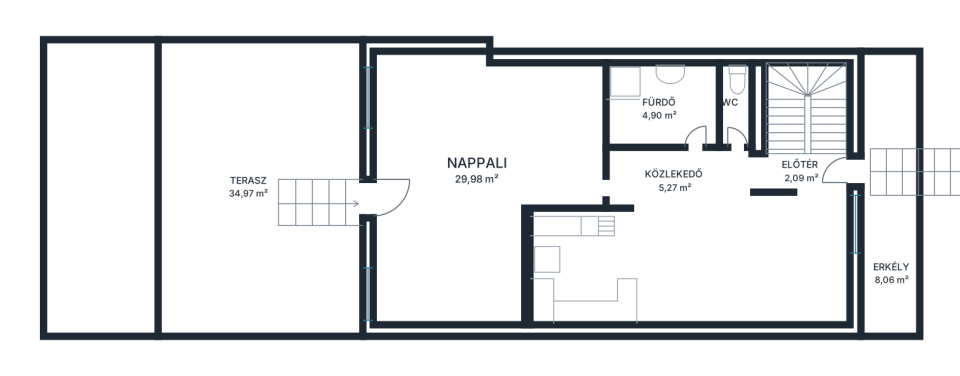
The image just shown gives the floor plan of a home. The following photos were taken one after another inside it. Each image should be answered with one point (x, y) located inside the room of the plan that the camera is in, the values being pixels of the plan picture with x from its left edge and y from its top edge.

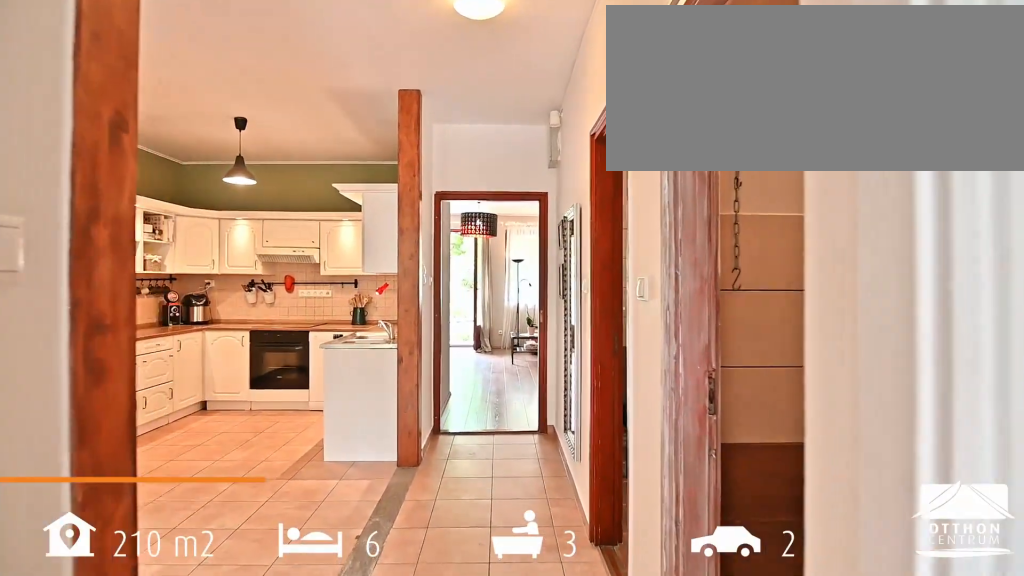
(803, 169)
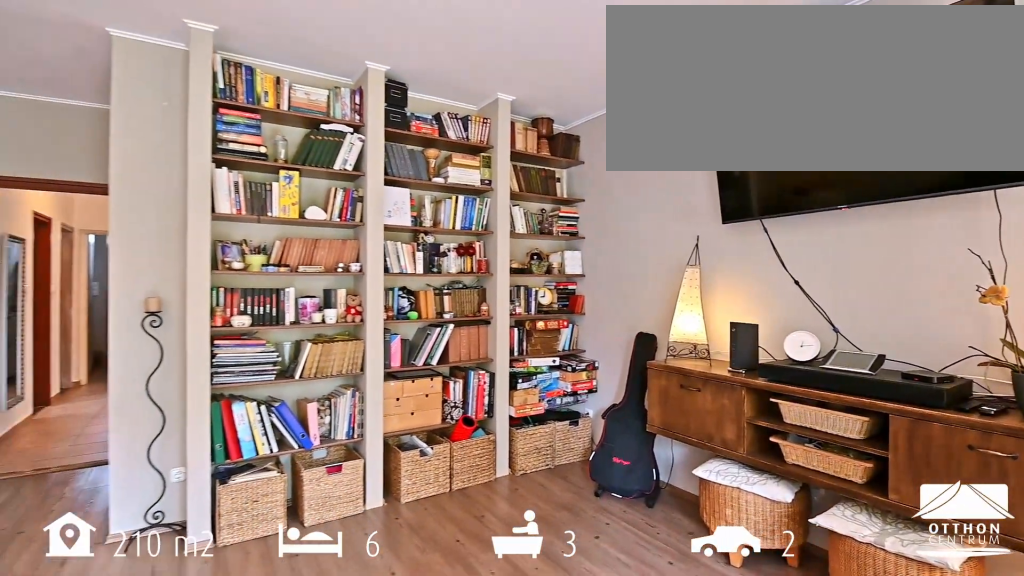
(478, 169)
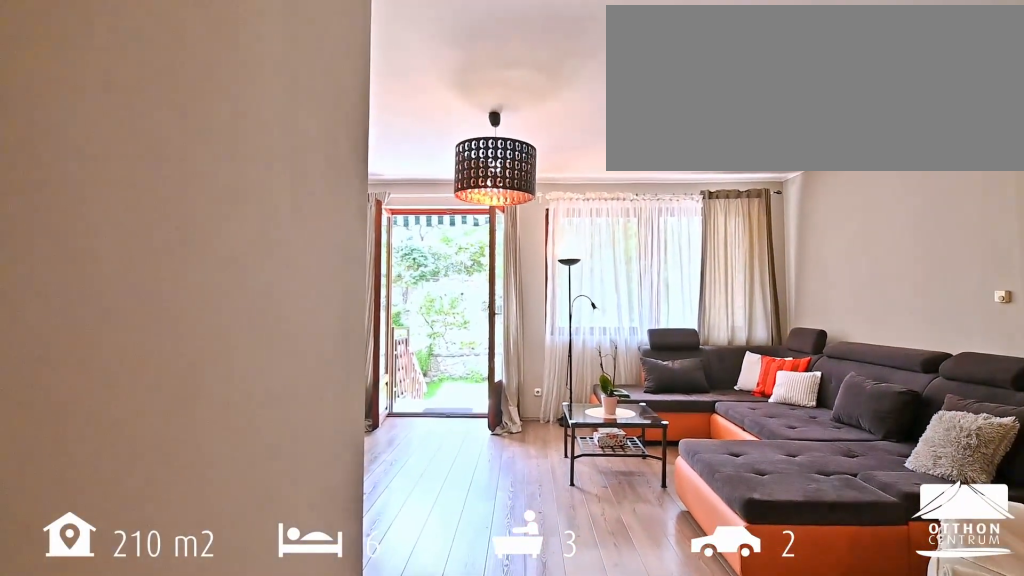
(475, 162)
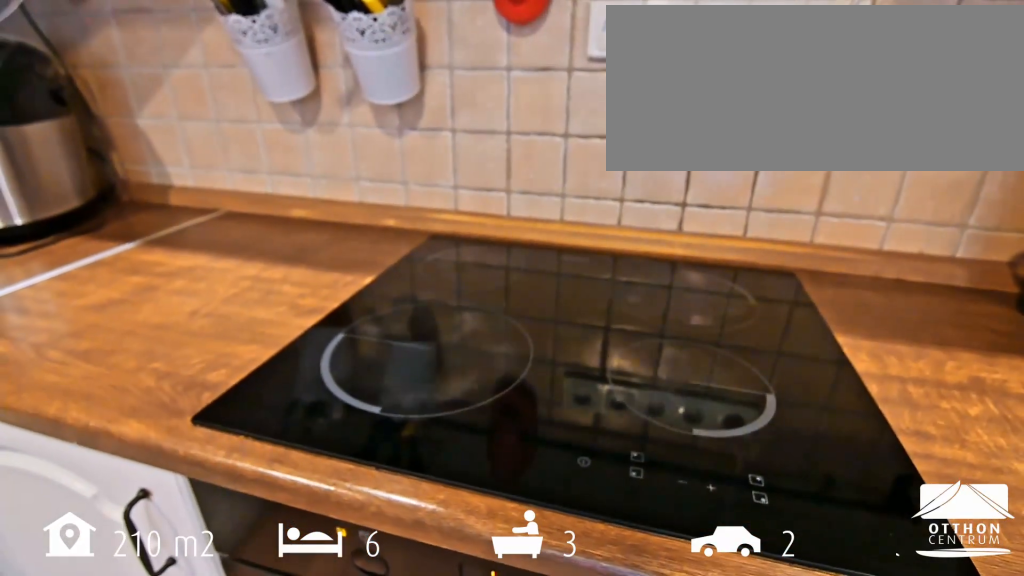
(706, 254)
